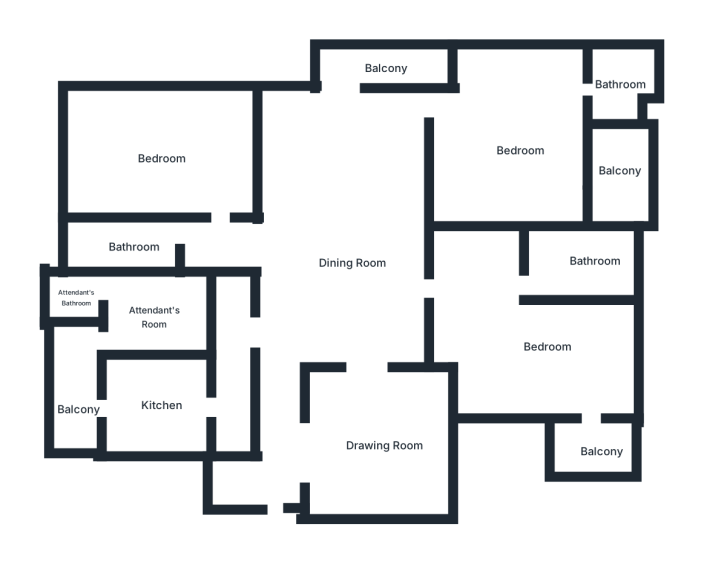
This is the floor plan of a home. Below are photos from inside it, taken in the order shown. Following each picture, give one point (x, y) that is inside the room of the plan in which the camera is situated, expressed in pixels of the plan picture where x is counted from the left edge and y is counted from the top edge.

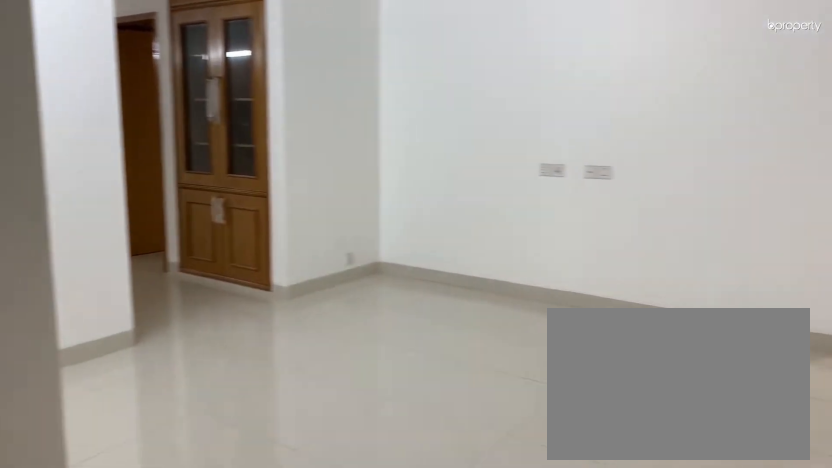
(385, 442)
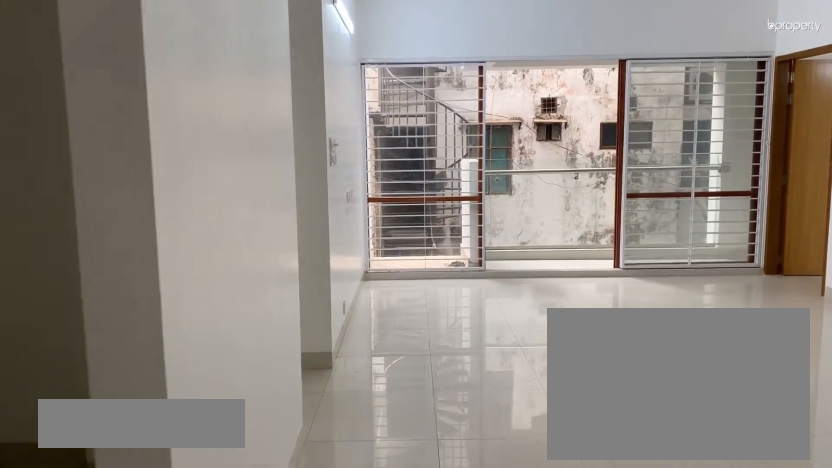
(356, 264)
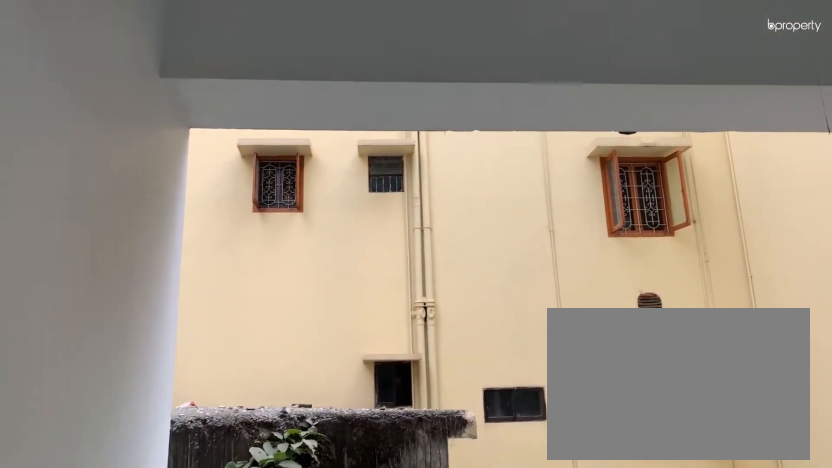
(623, 168)
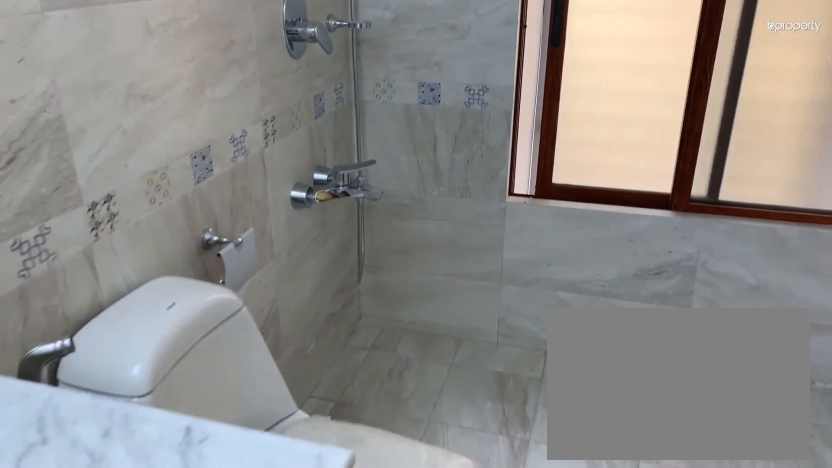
(592, 263)
